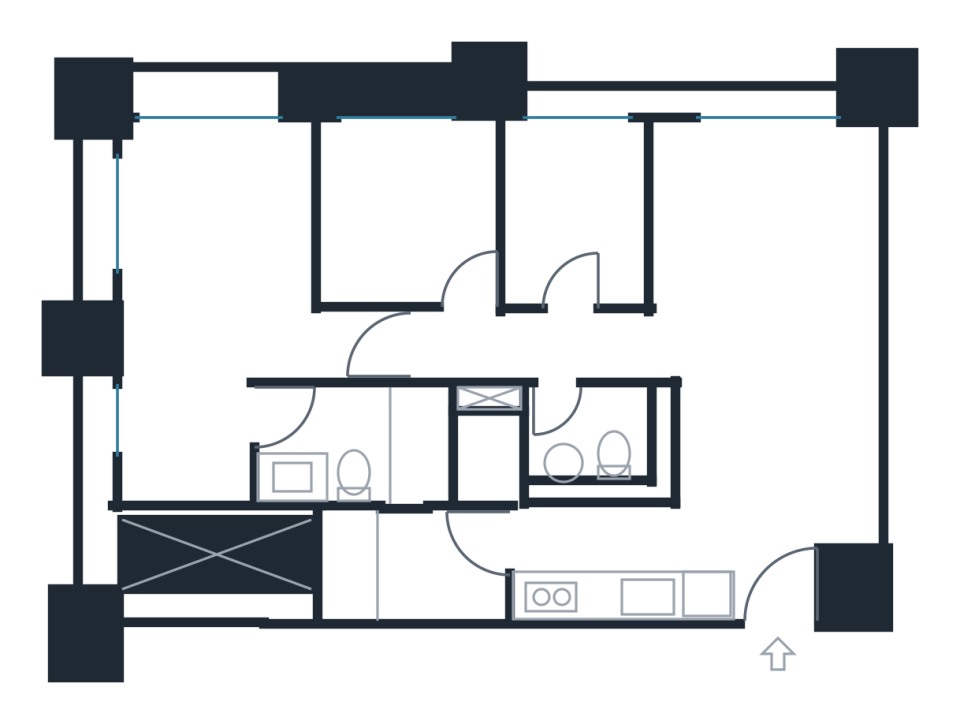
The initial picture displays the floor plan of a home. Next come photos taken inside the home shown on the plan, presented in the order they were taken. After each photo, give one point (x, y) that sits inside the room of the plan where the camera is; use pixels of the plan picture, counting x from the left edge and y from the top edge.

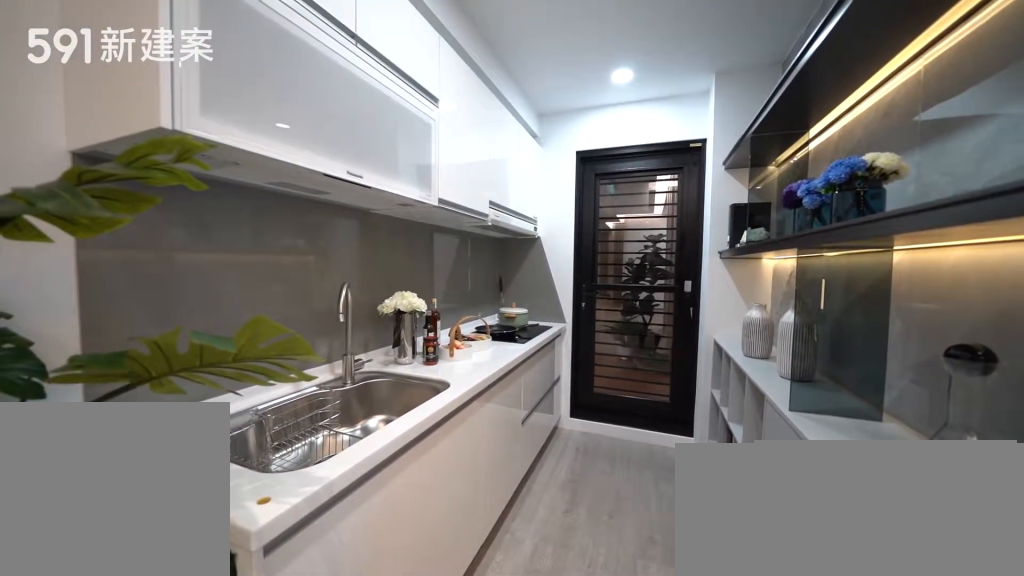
(611, 559)
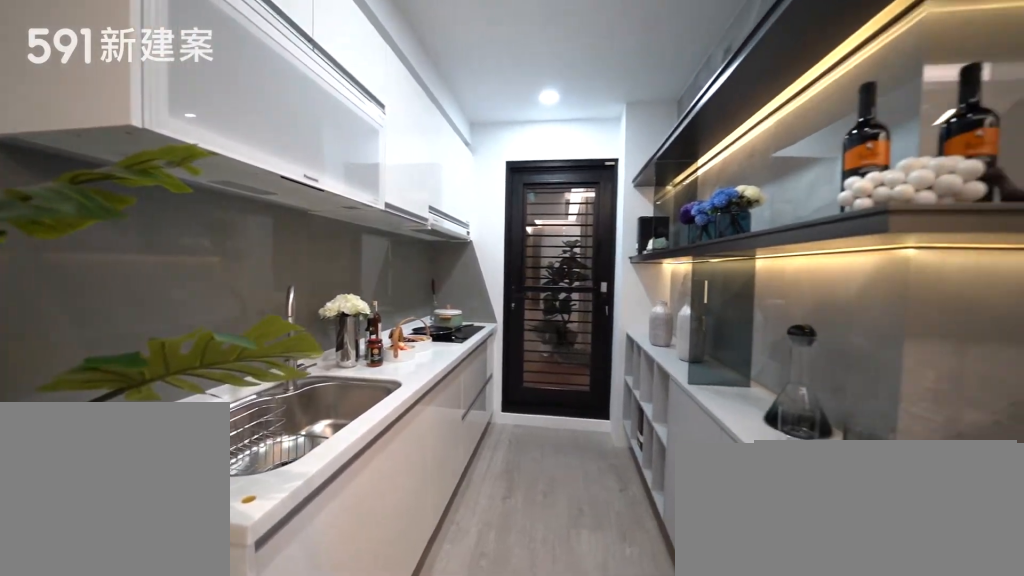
(611, 559)
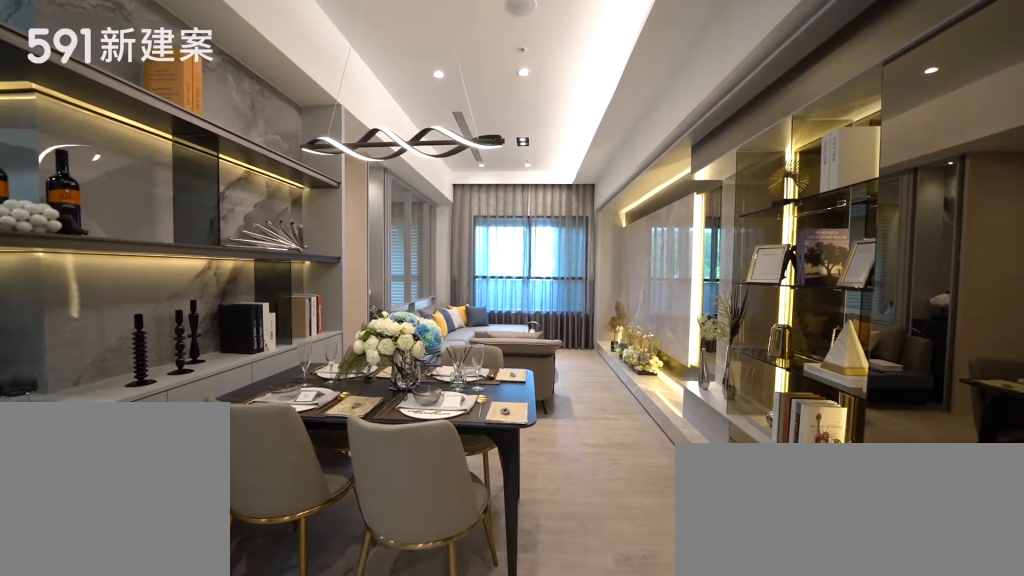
(768, 456)
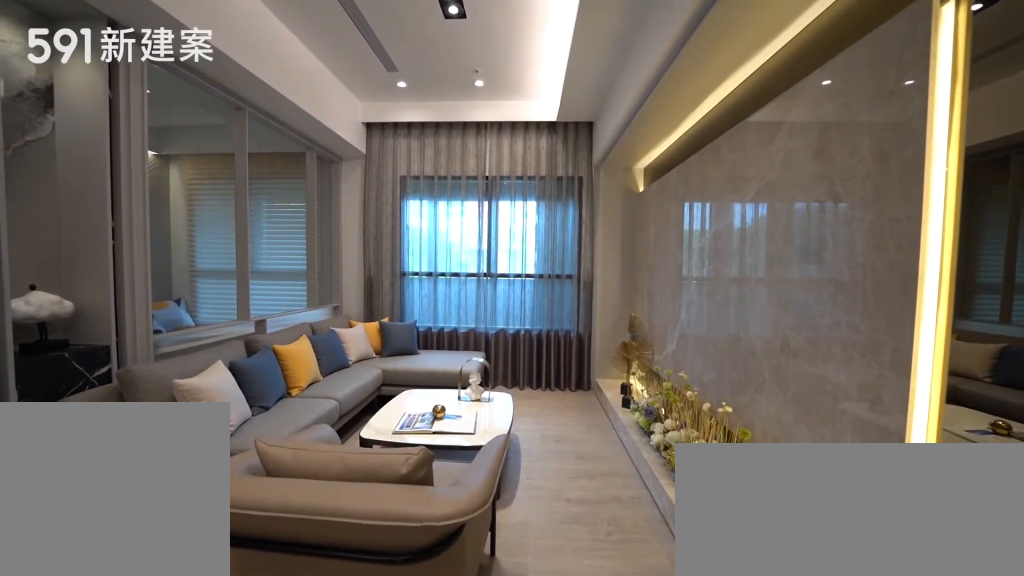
(764, 245)
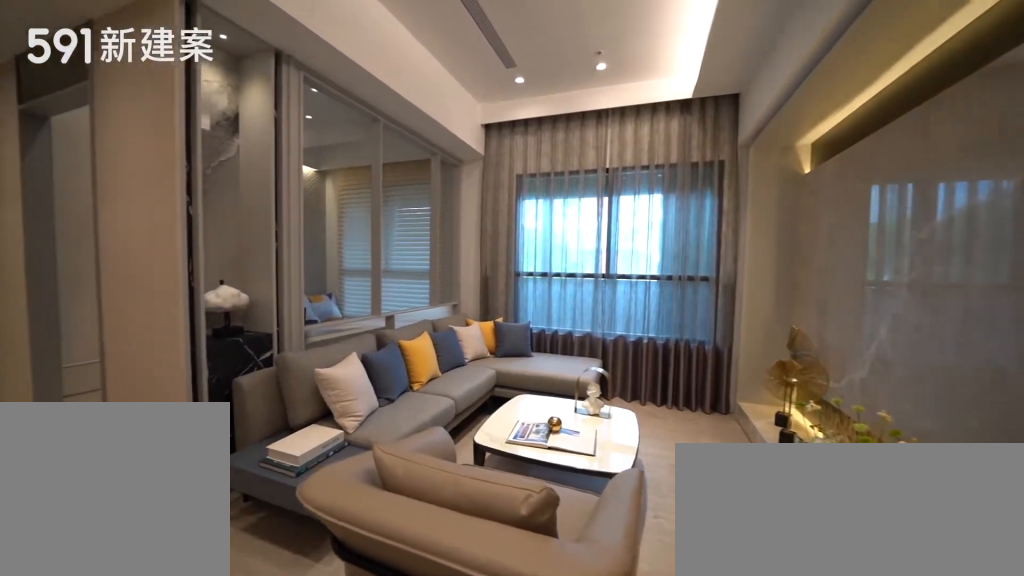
(764, 245)
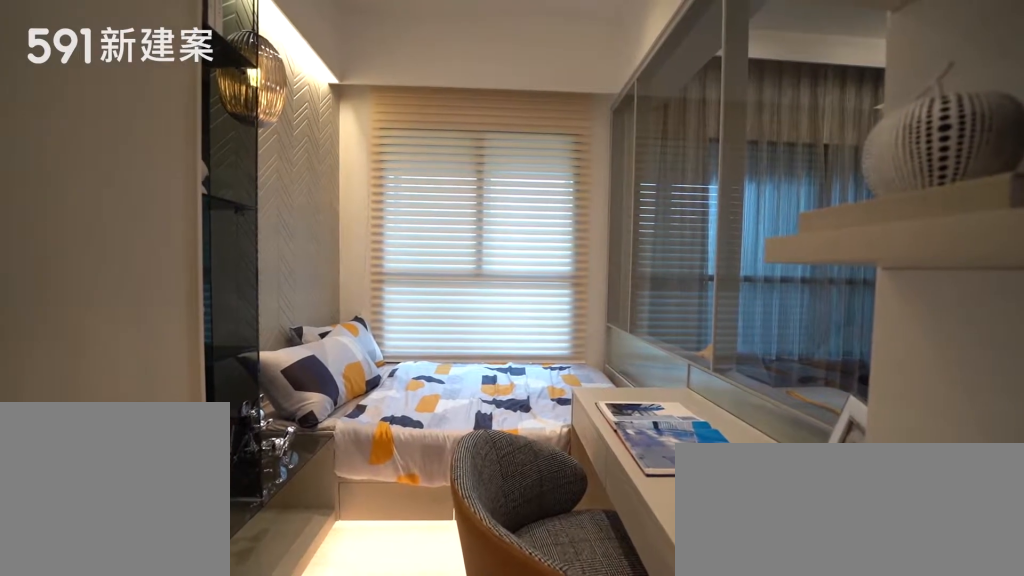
(580, 208)
